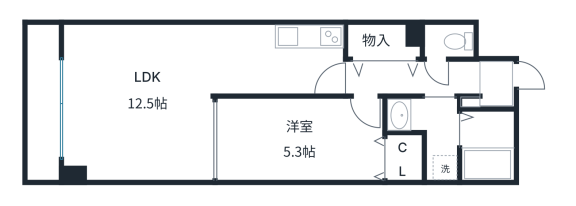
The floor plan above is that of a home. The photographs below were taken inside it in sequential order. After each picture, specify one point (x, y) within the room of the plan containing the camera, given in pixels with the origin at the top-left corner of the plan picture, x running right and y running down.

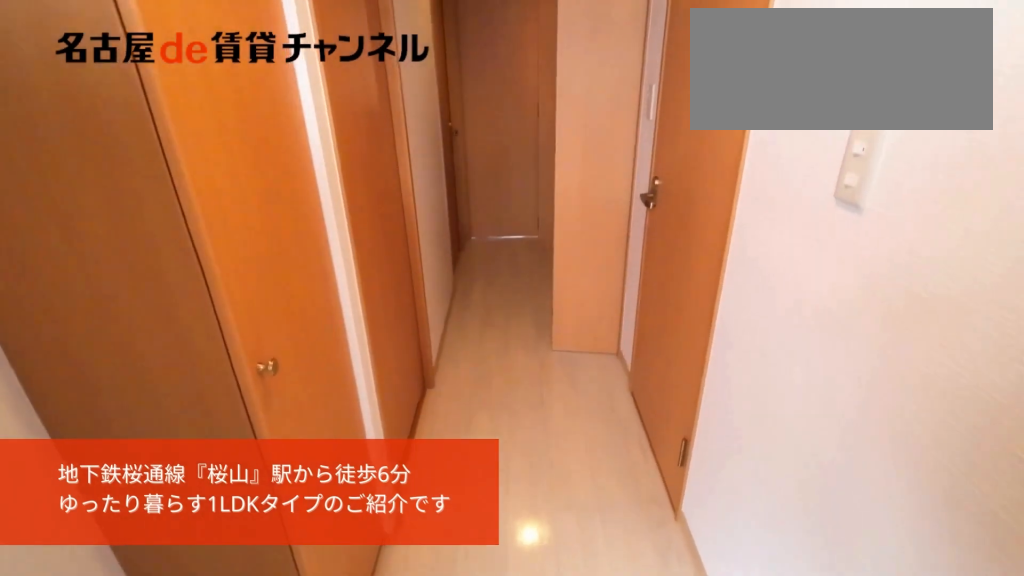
(496, 84)
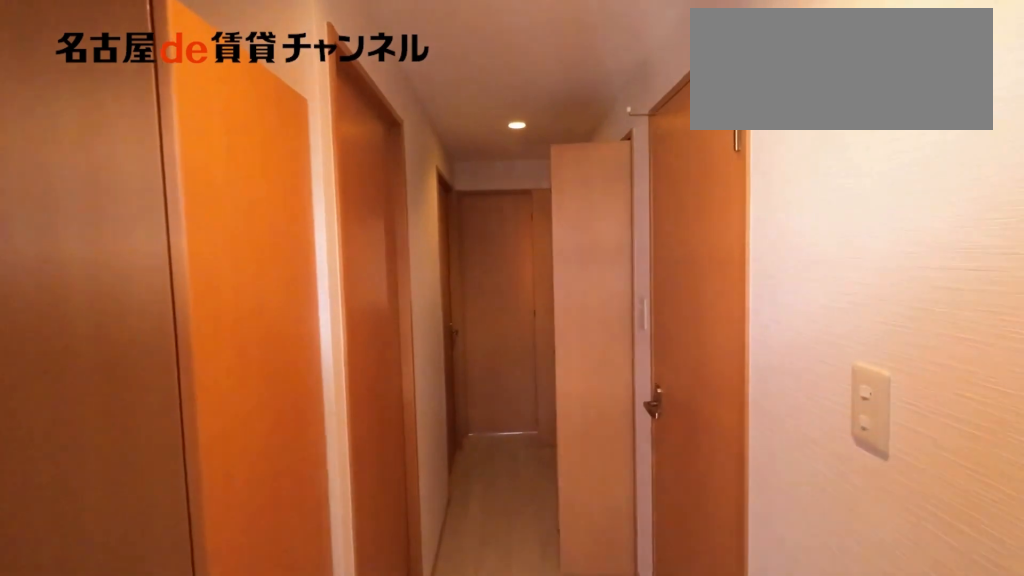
(496, 84)
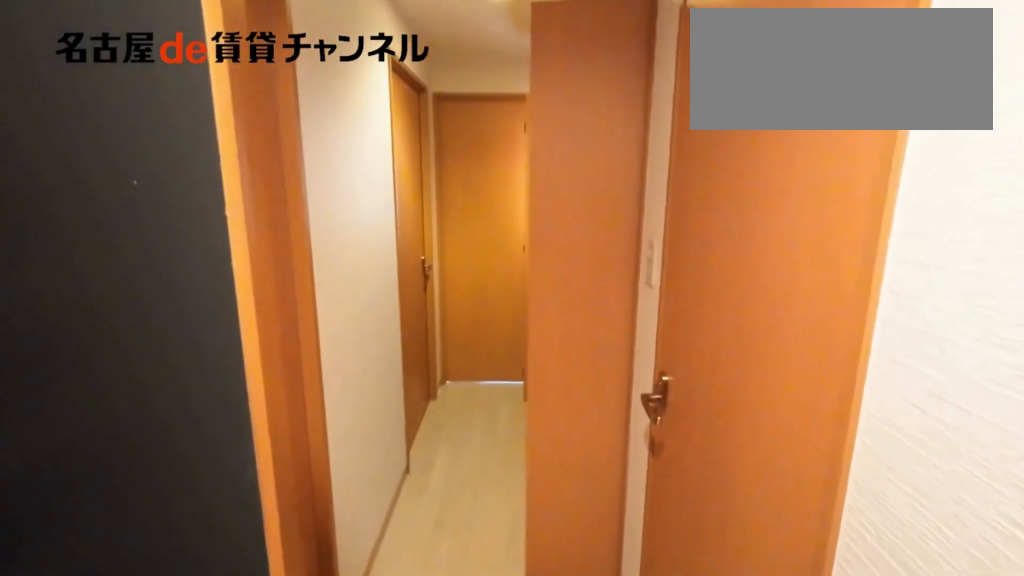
(414, 78)
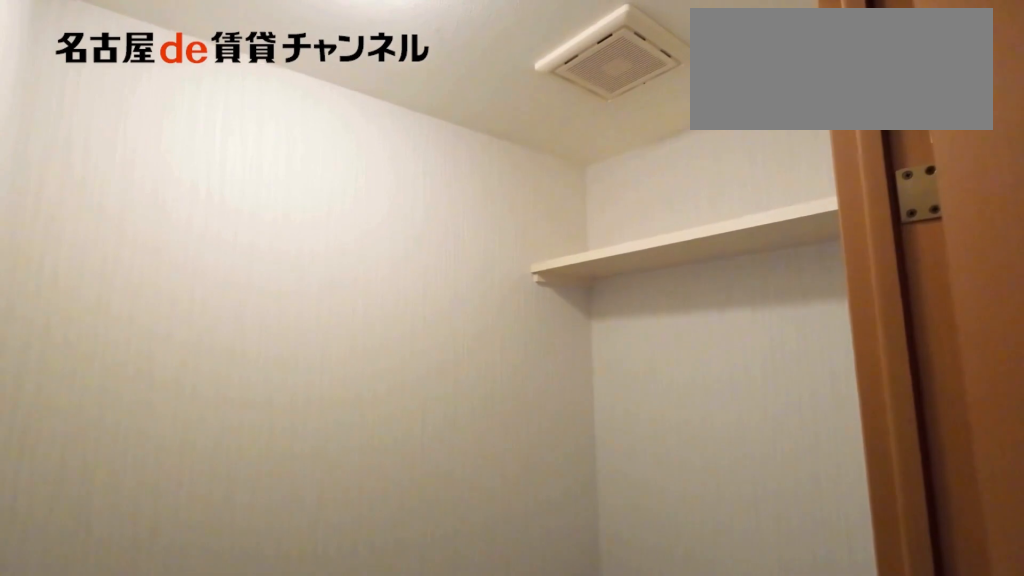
(448, 41)
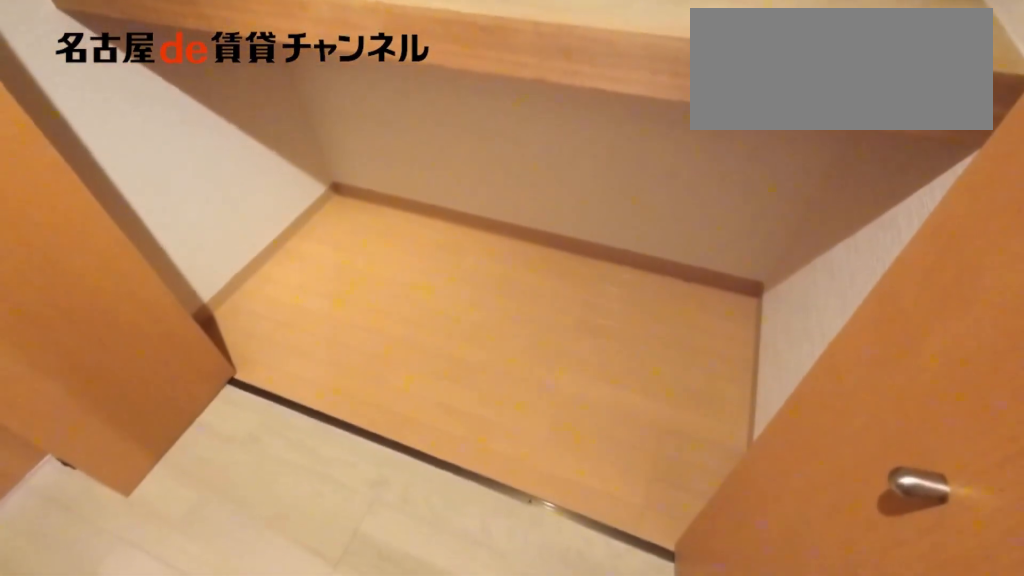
(380, 42)
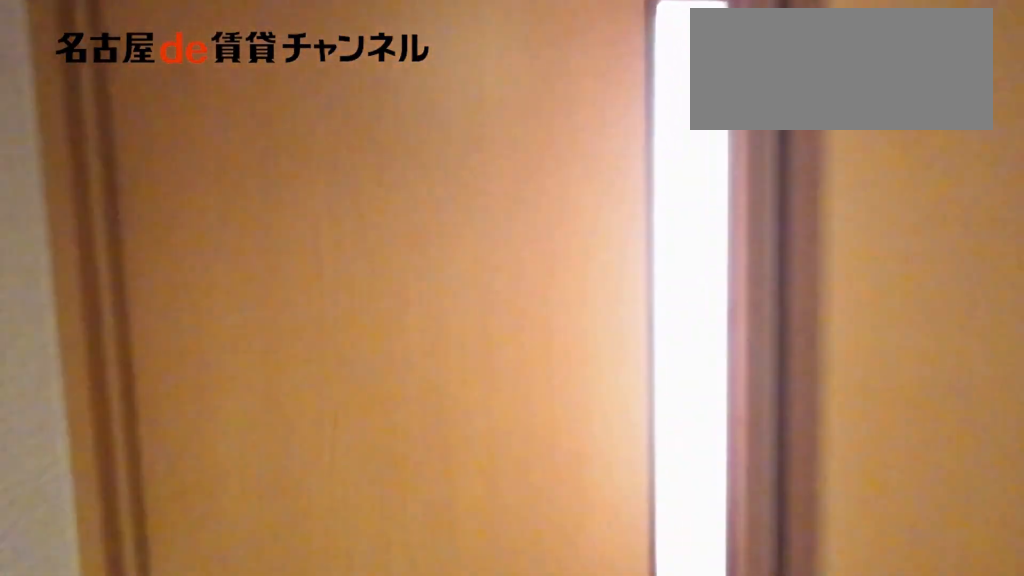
(414, 78)
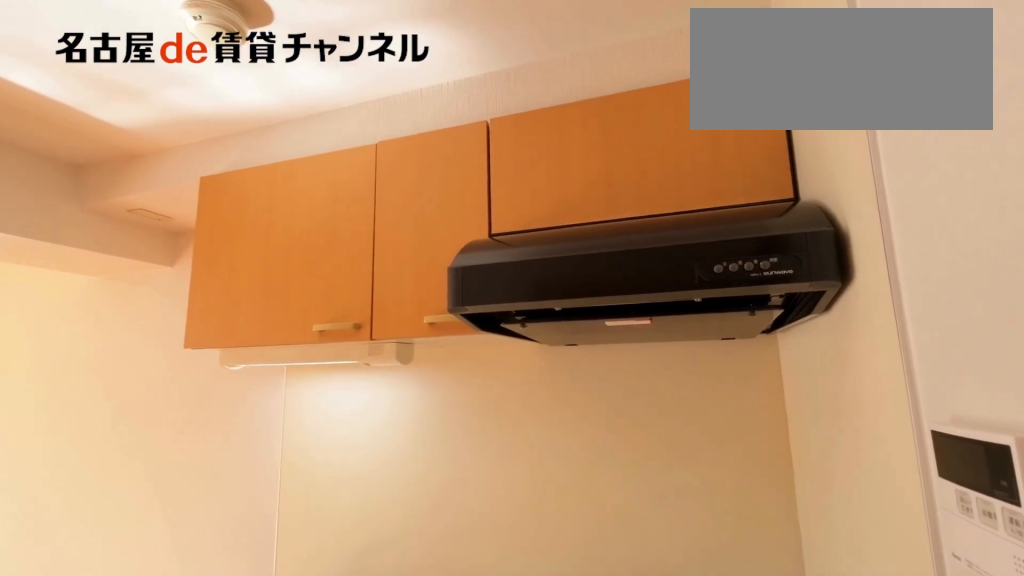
(309, 38)
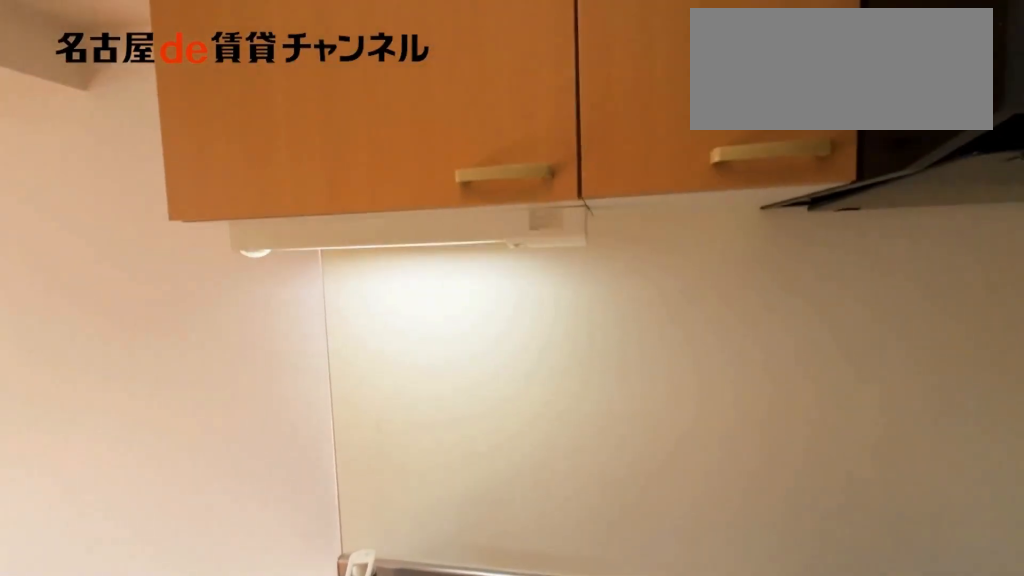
(309, 38)
